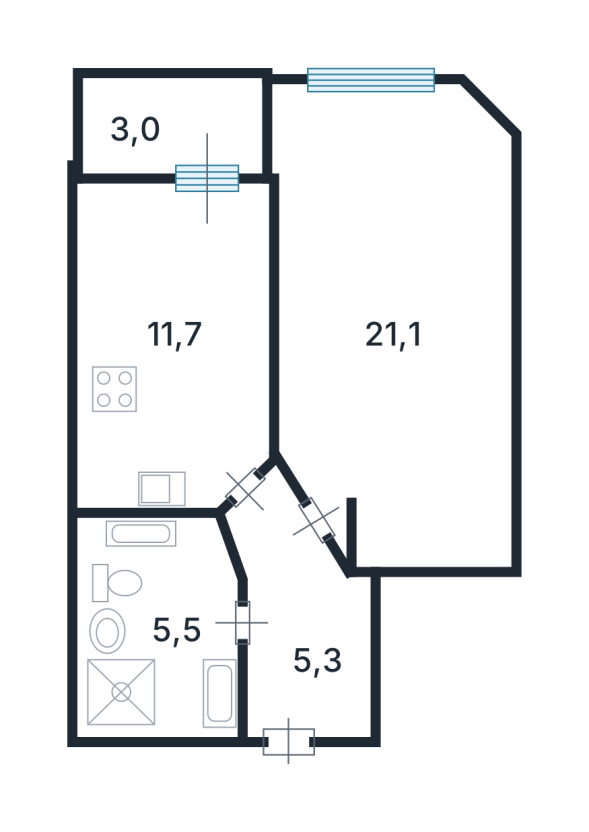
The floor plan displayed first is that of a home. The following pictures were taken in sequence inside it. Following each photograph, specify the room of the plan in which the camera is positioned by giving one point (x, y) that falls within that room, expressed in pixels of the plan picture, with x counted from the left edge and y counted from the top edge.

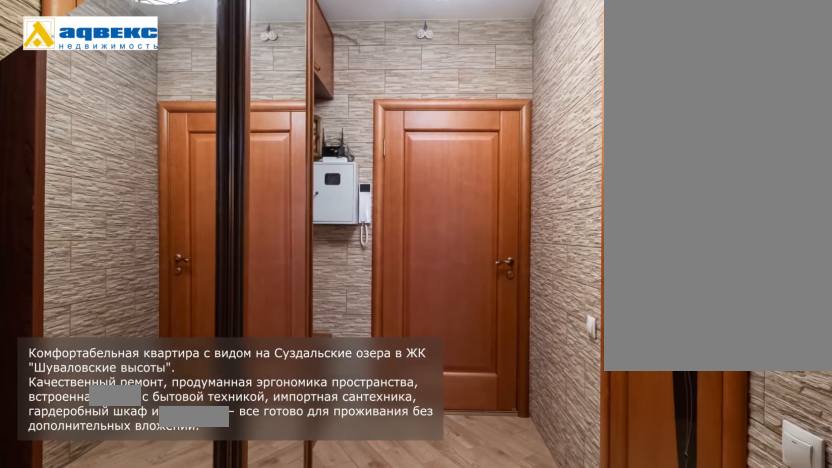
(293, 614)
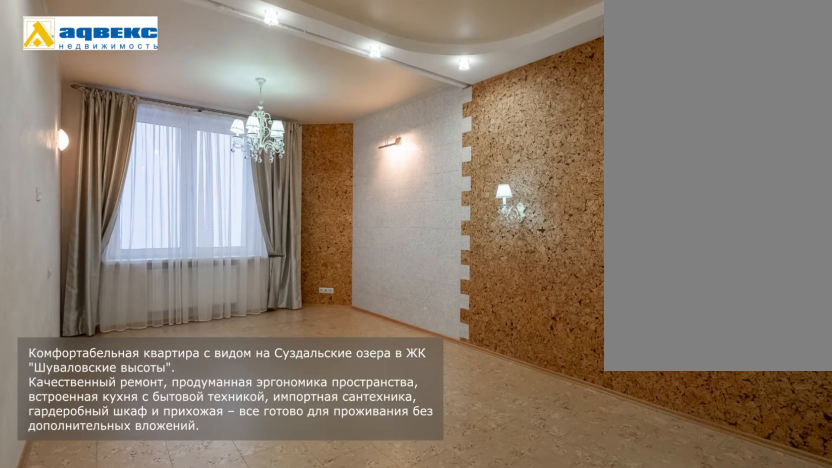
(385, 337)
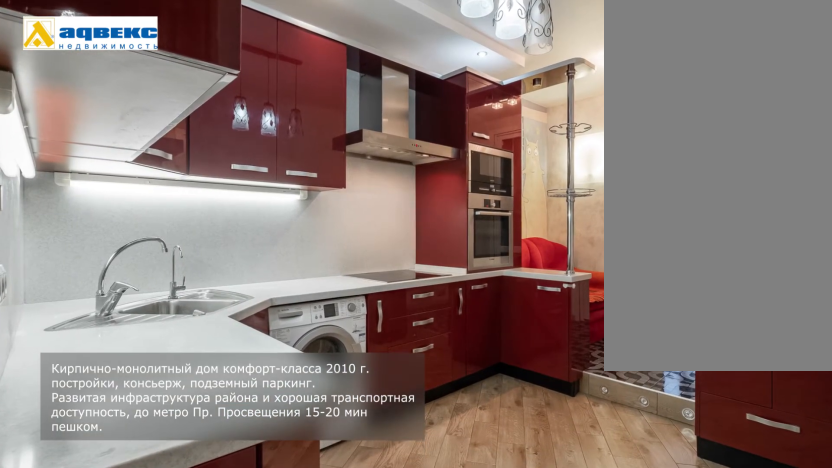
(175, 331)
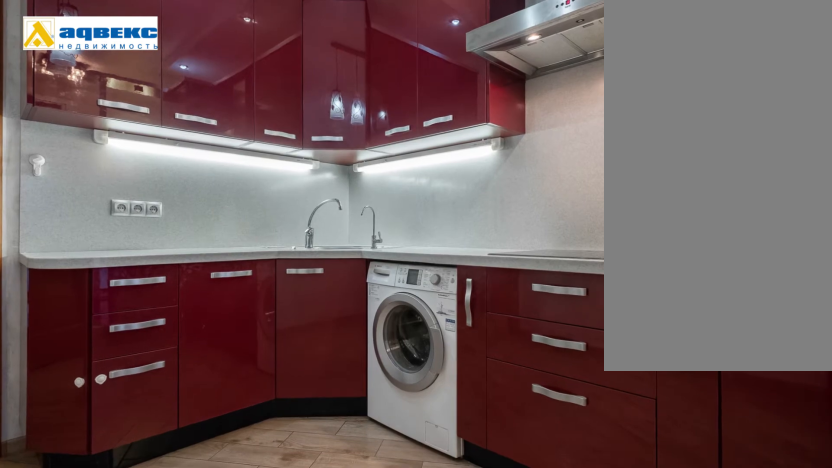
(175, 331)
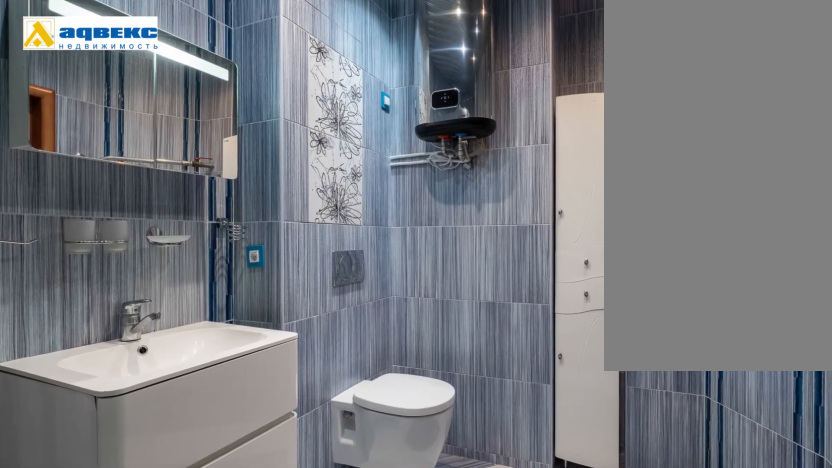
(162, 635)
